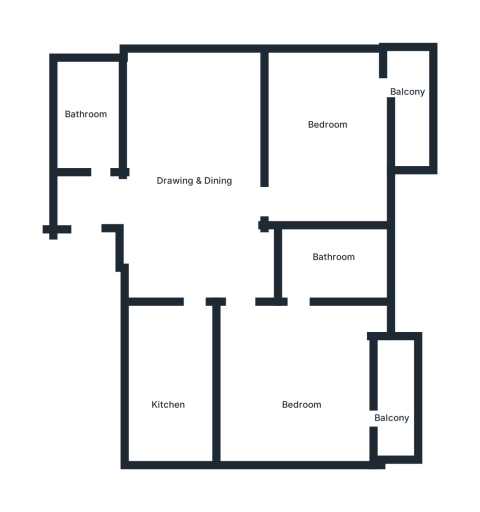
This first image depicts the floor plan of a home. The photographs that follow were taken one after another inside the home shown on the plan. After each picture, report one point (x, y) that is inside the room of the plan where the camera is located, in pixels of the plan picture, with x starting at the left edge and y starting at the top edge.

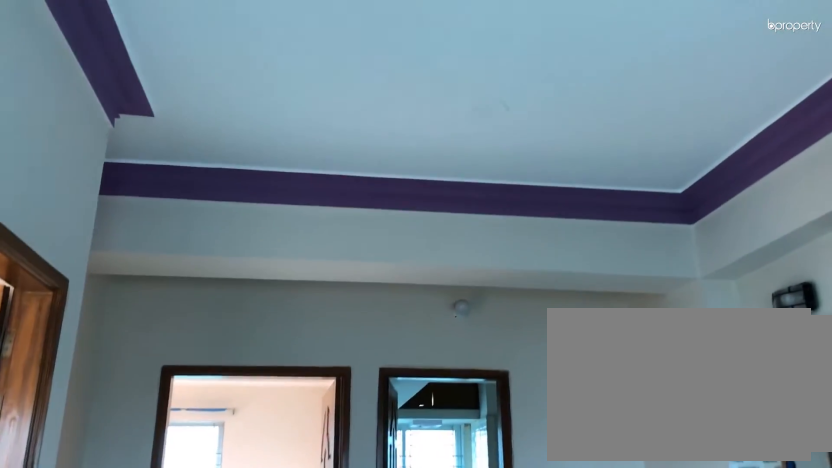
(182, 206)
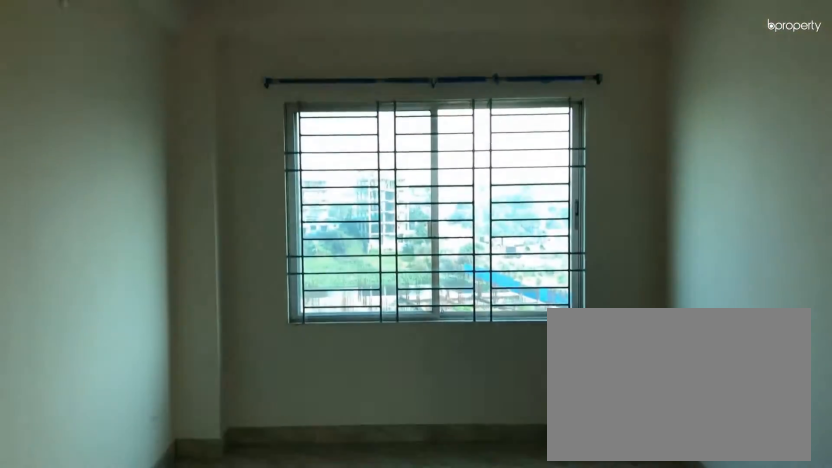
(182, 206)
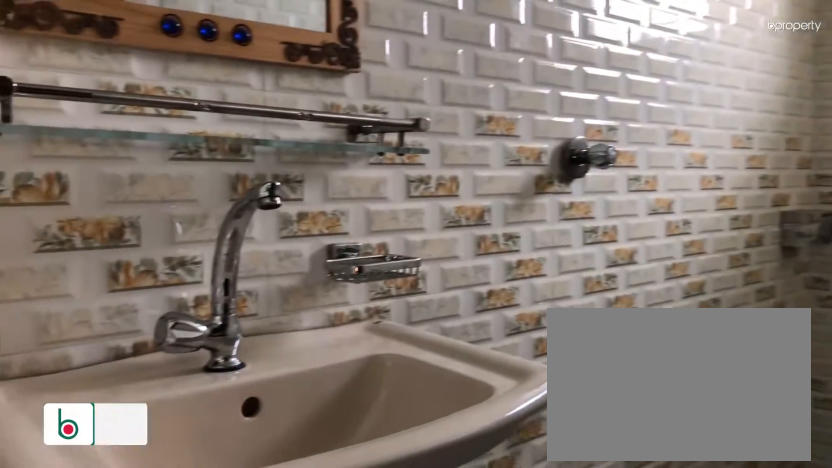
(92, 118)
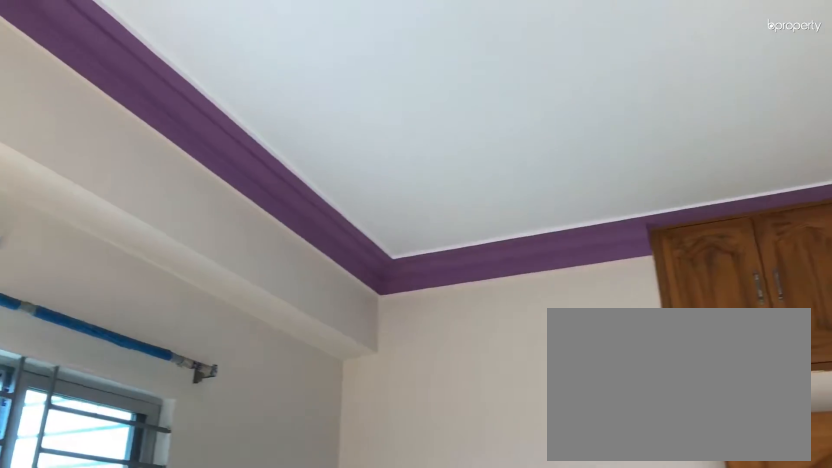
(330, 129)
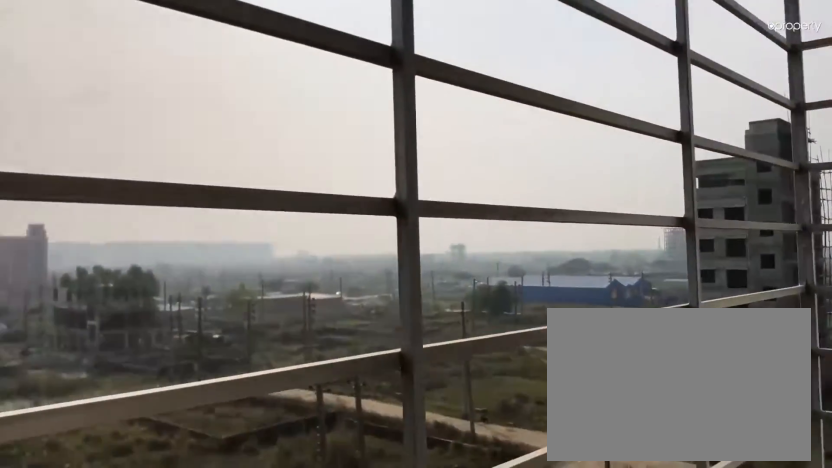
(412, 102)
